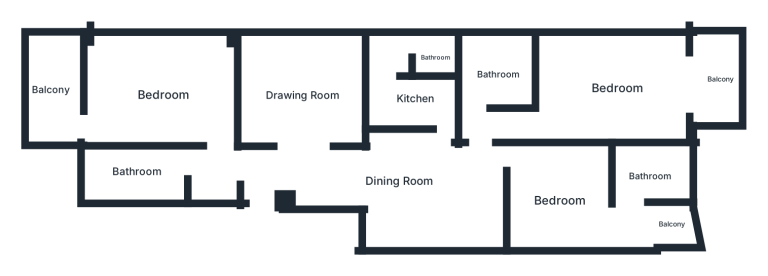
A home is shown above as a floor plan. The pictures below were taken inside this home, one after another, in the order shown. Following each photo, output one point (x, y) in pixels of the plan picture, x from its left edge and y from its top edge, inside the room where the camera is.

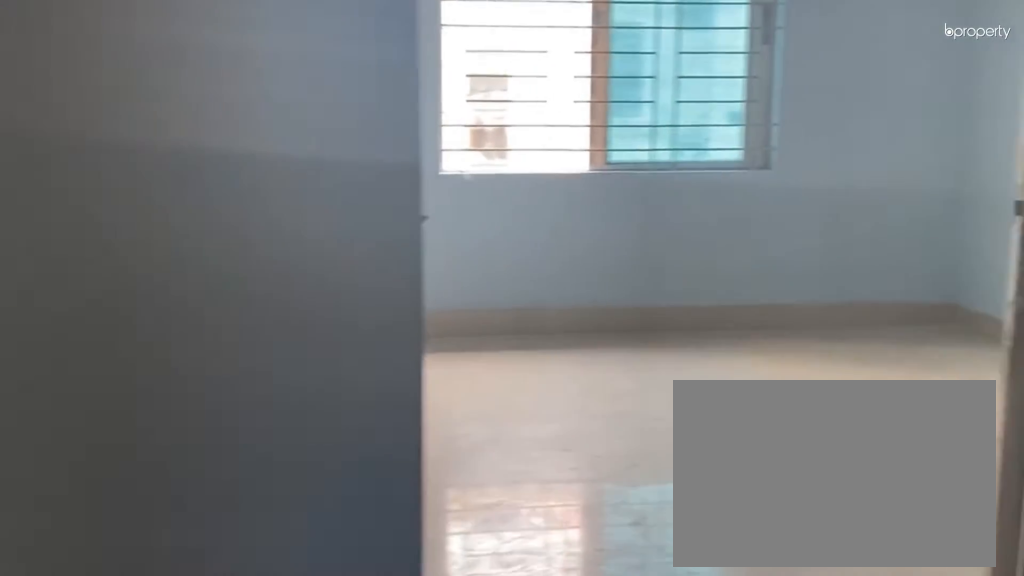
(286, 174)
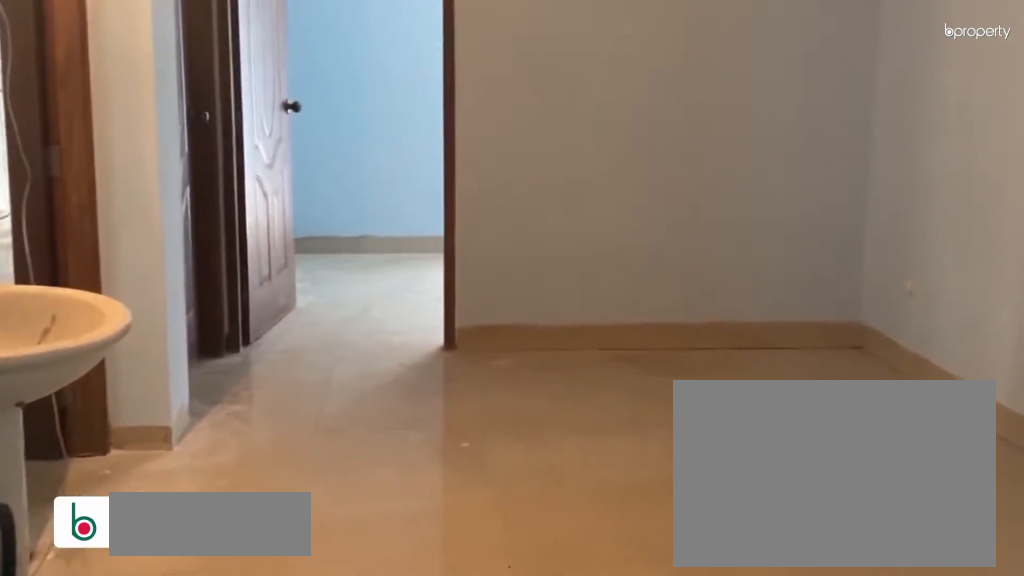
(398, 181)
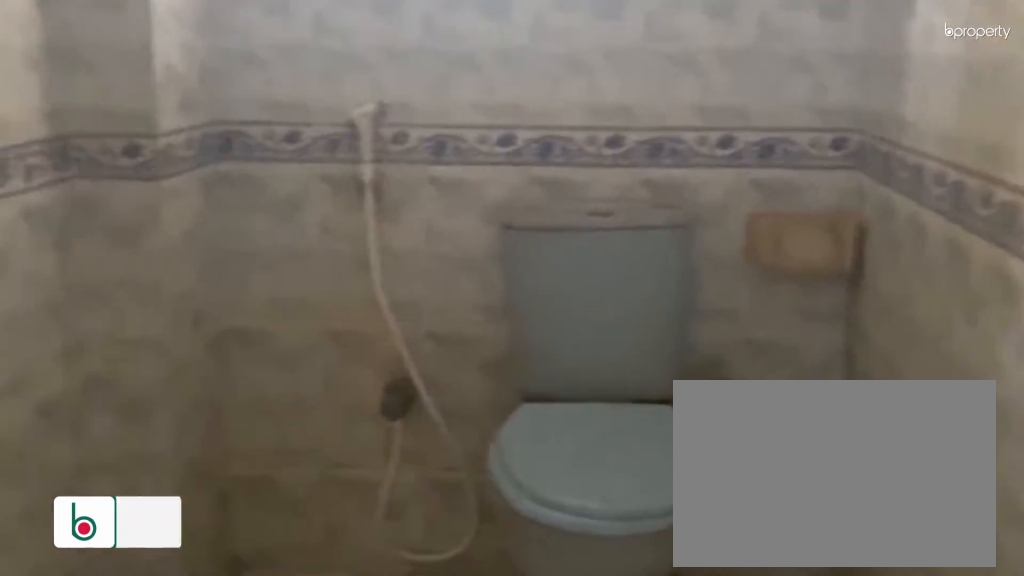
(136, 170)
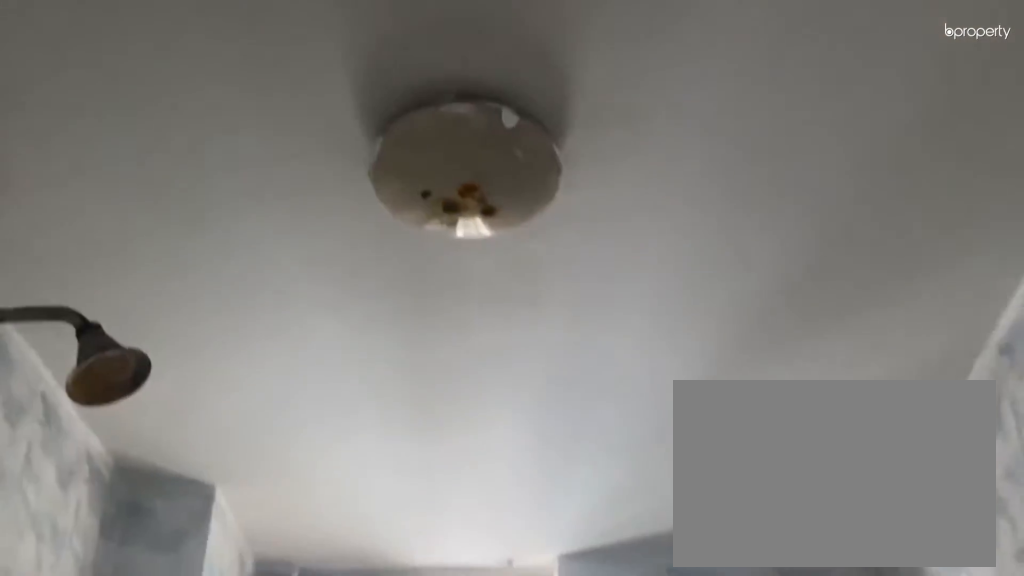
(136, 170)
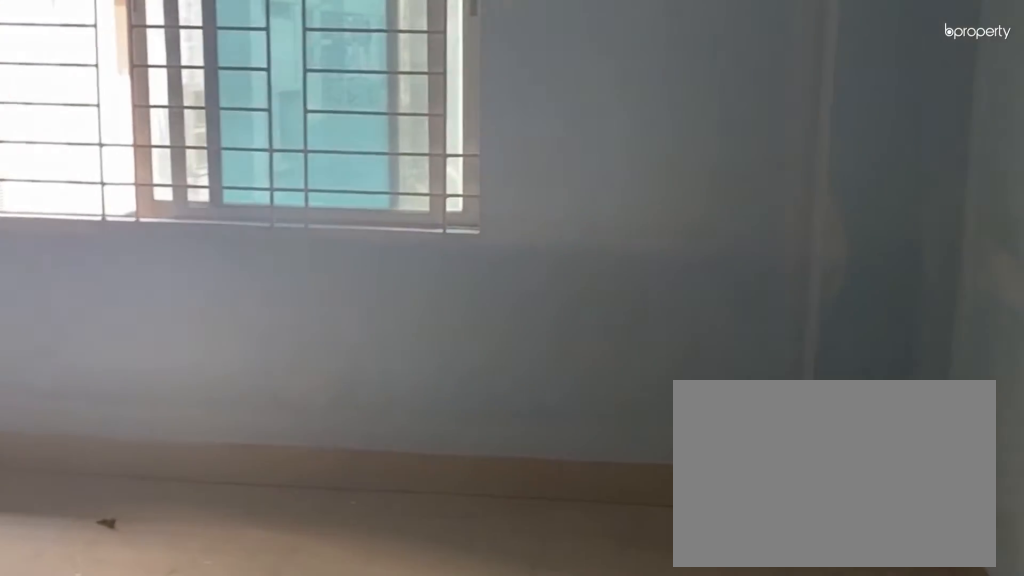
(162, 94)
